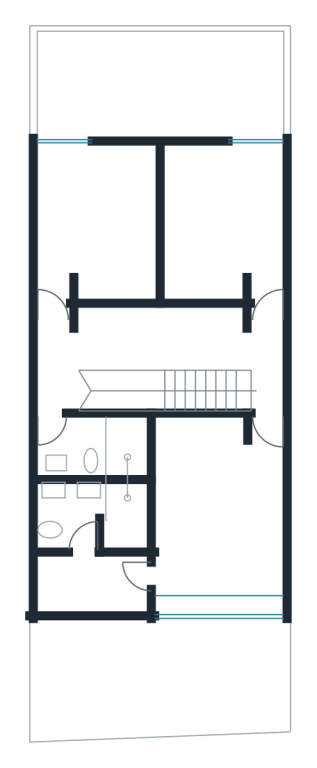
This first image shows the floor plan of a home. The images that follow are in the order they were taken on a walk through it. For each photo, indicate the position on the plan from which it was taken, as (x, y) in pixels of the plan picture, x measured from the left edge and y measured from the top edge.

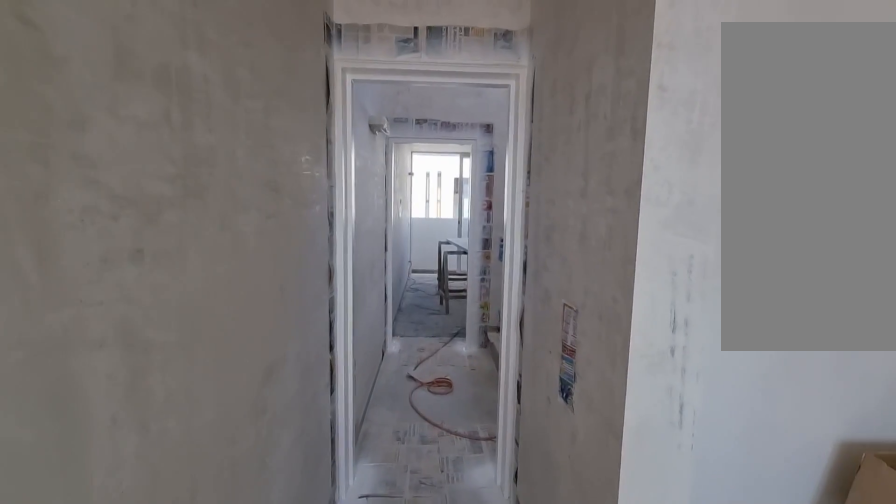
(268, 192)
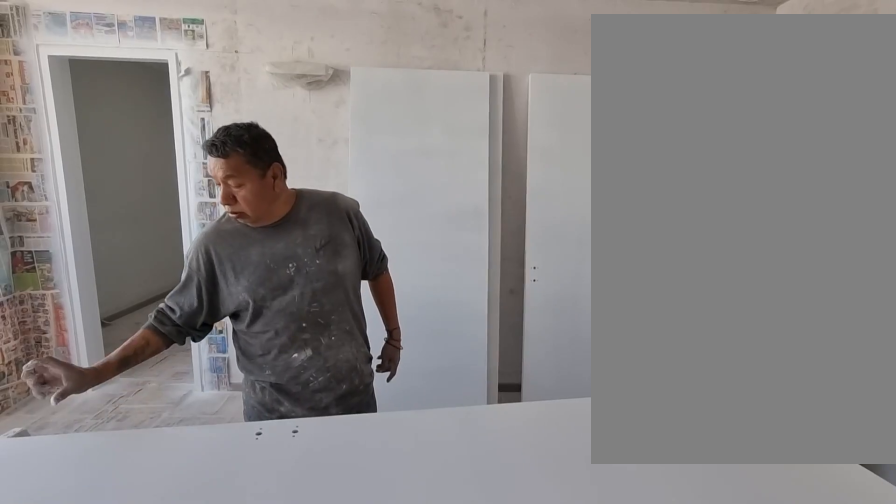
(260, 460)
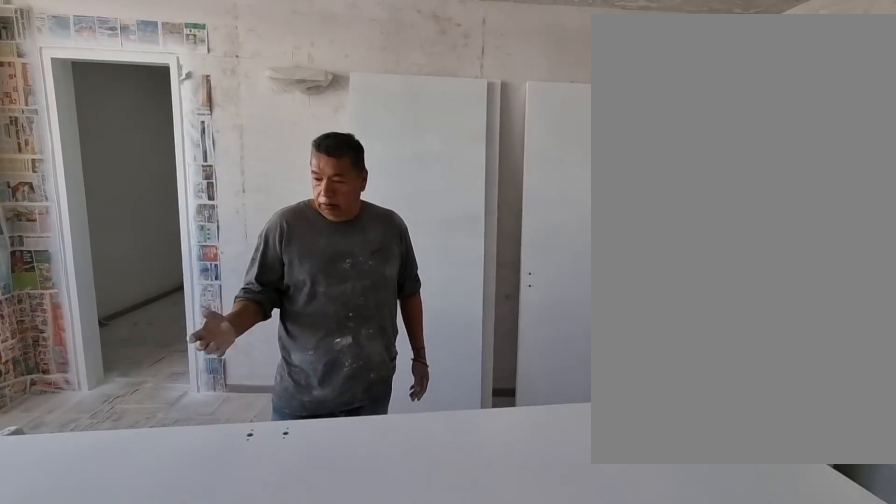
(257, 489)
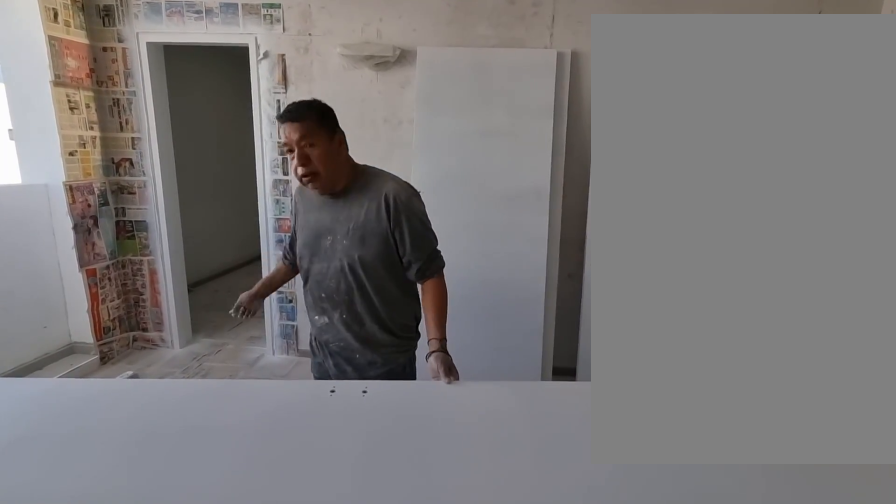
(257, 489)
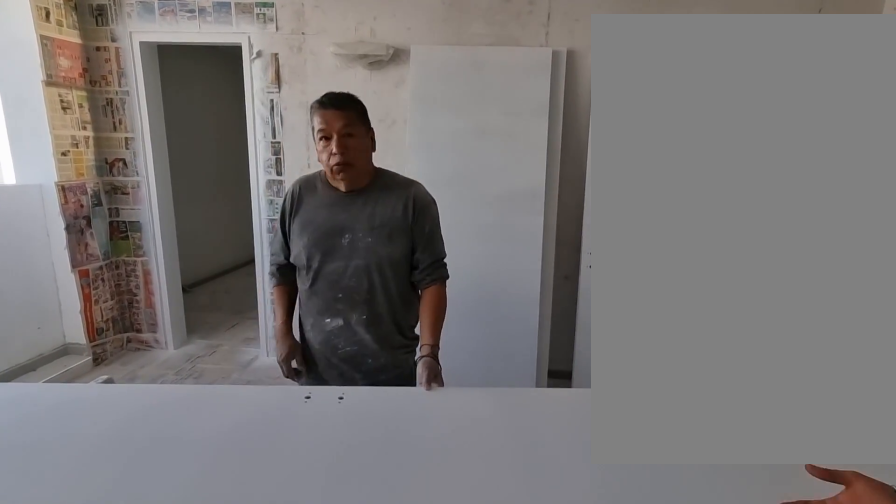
(257, 488)
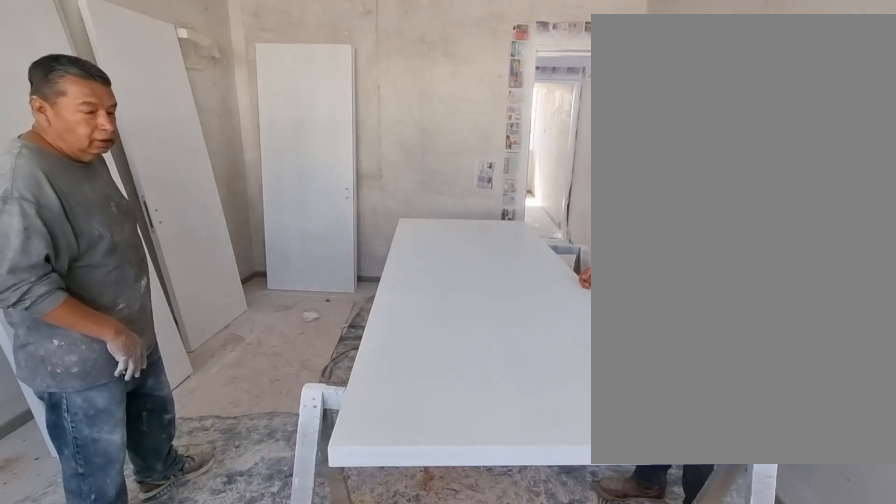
(222, 560)
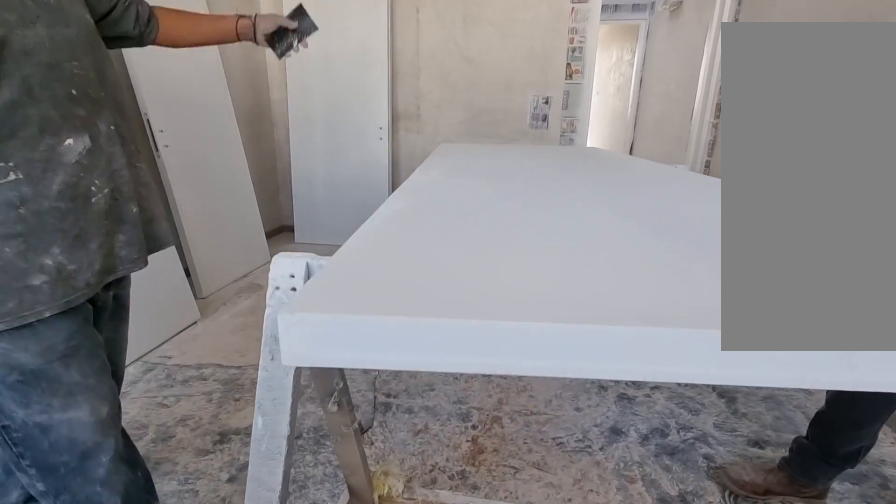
(223, 560)
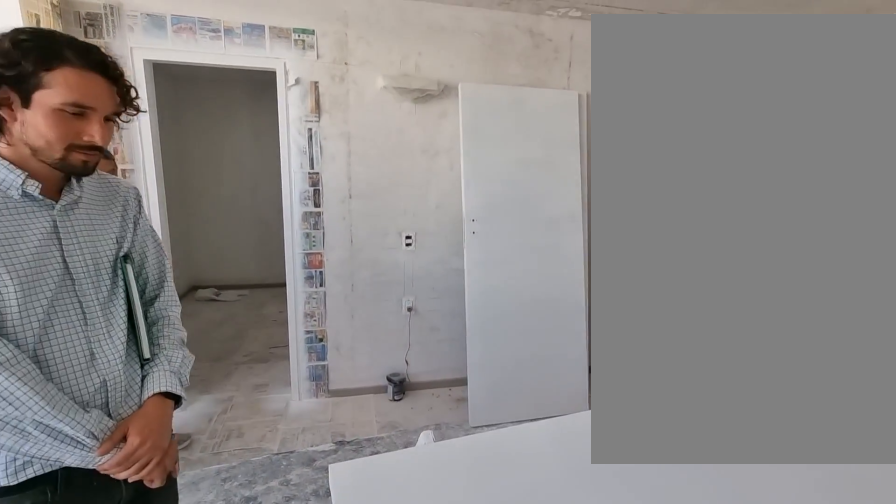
(225, 566)
